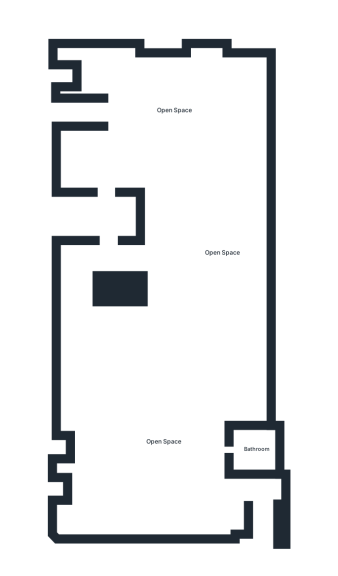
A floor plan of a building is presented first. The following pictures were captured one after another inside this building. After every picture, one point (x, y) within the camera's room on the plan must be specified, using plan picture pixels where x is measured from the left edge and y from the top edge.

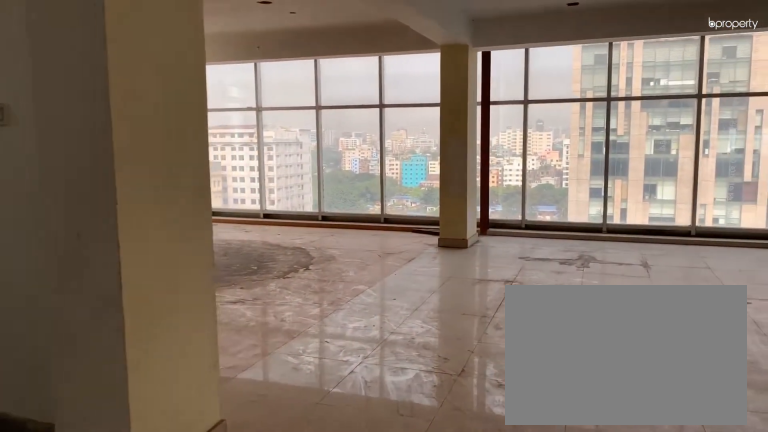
(175, 110)
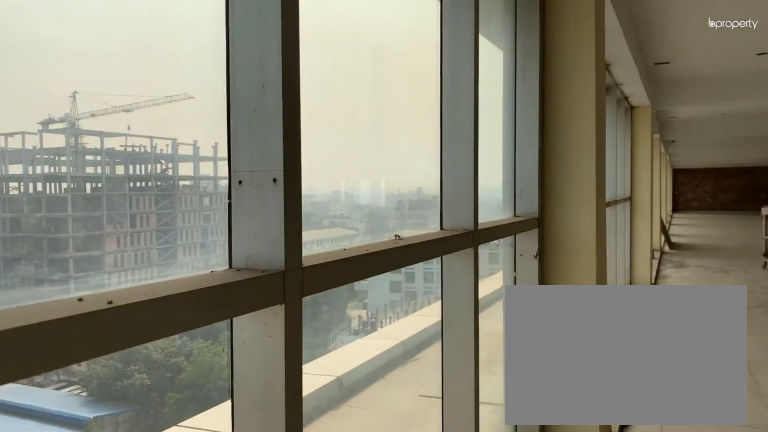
(175, 110)
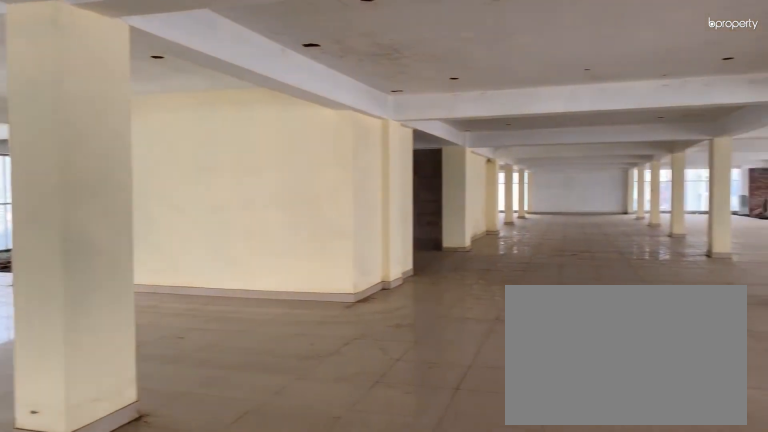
(221, 253)
